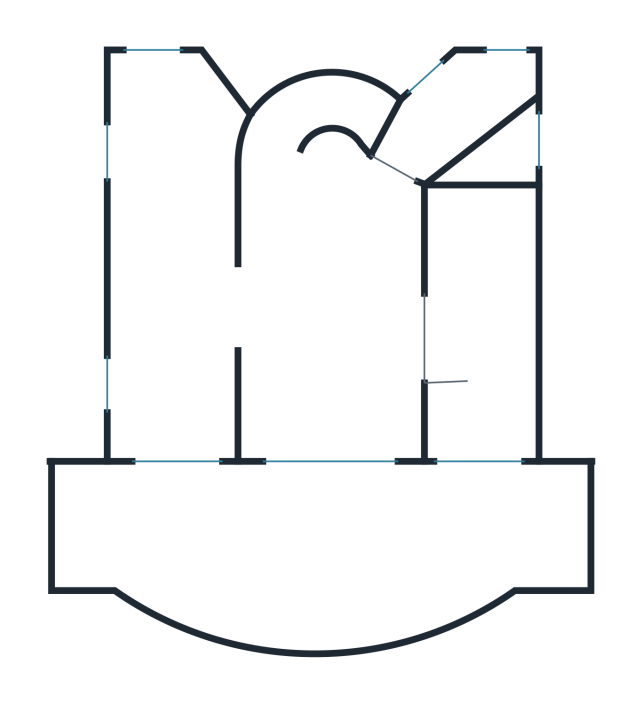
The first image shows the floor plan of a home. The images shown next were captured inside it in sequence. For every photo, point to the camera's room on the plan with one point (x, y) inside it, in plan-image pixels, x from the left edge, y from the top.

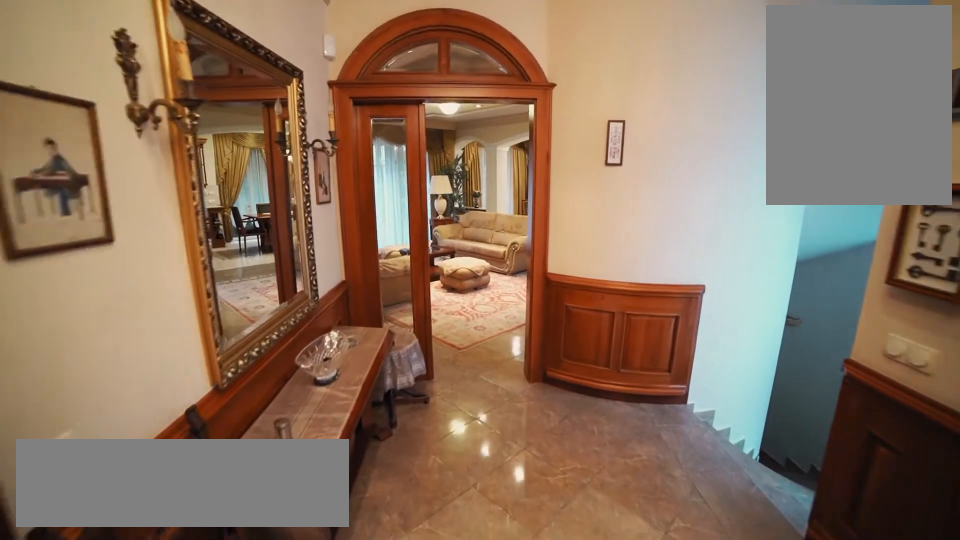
(450, 115)
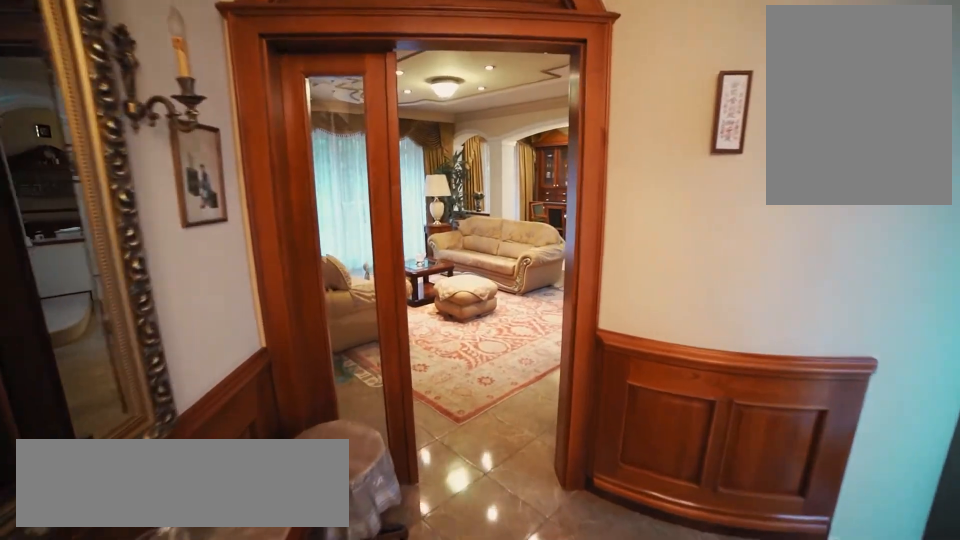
(423, 142)
